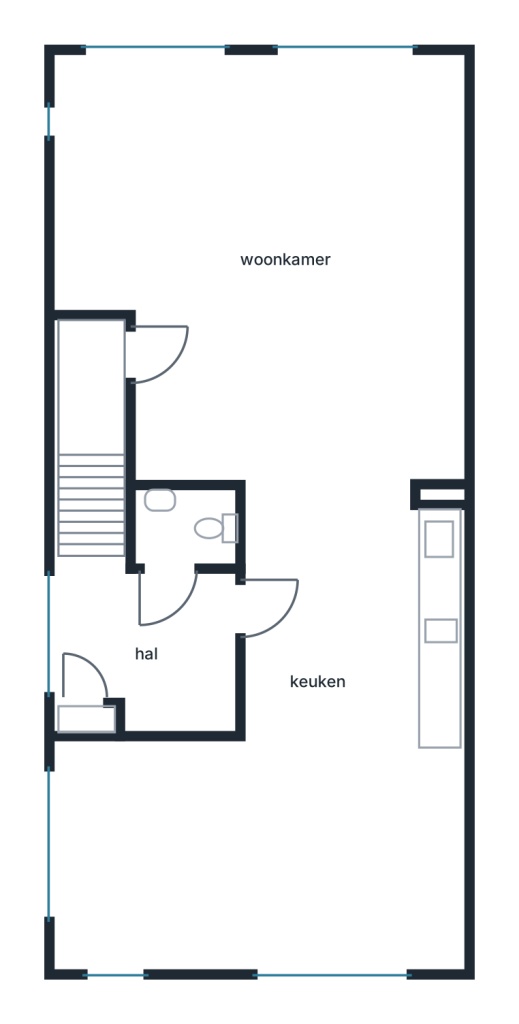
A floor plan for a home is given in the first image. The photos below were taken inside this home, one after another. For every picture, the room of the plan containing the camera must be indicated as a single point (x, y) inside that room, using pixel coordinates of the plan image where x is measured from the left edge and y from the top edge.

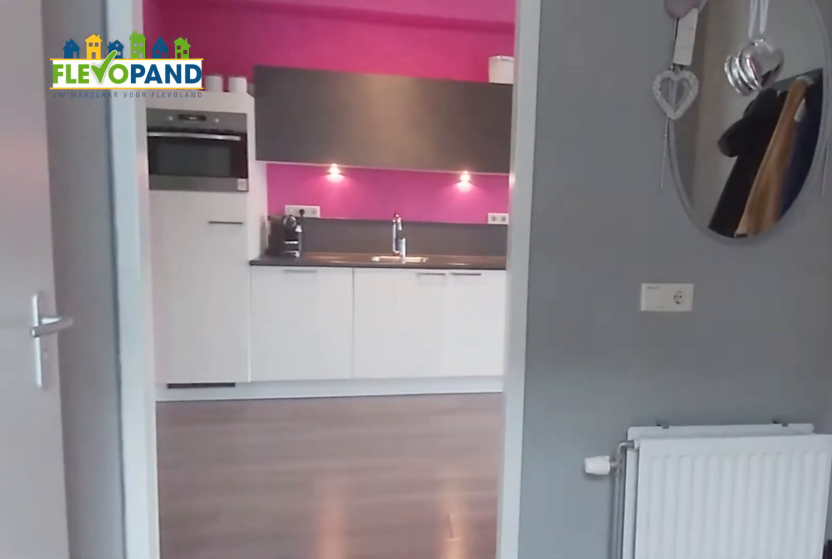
(149, 645)
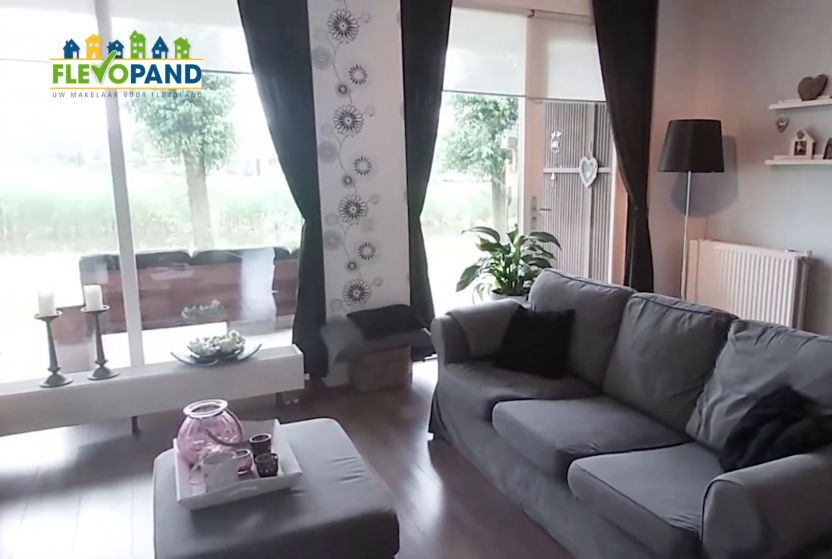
(275, 264)
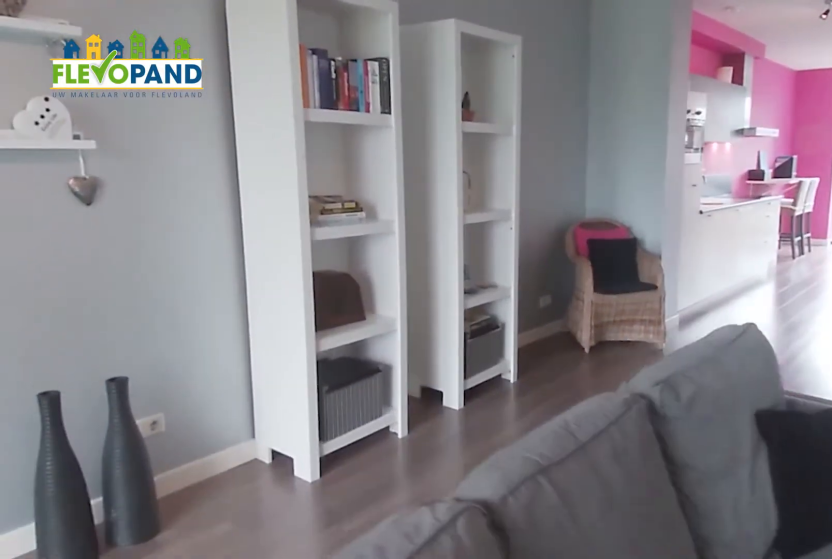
(275, 264)
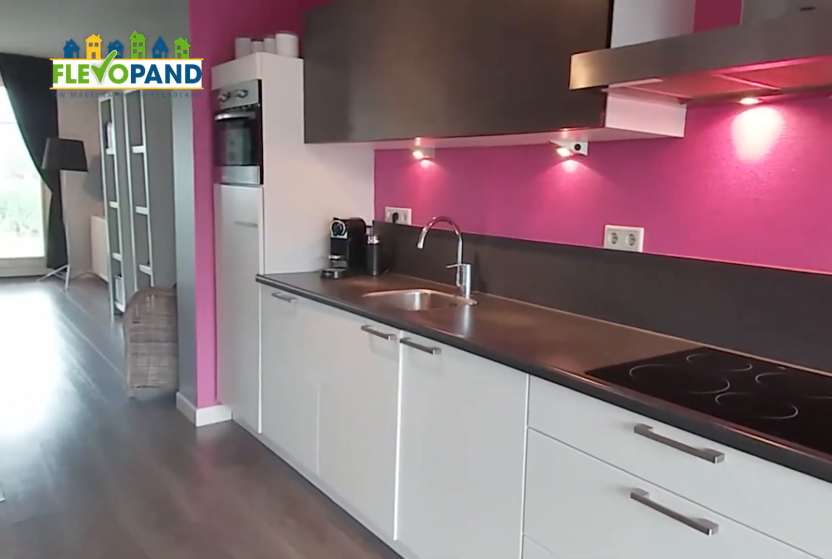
(160, 856)
